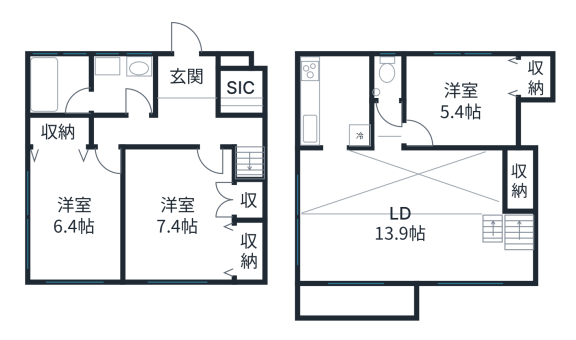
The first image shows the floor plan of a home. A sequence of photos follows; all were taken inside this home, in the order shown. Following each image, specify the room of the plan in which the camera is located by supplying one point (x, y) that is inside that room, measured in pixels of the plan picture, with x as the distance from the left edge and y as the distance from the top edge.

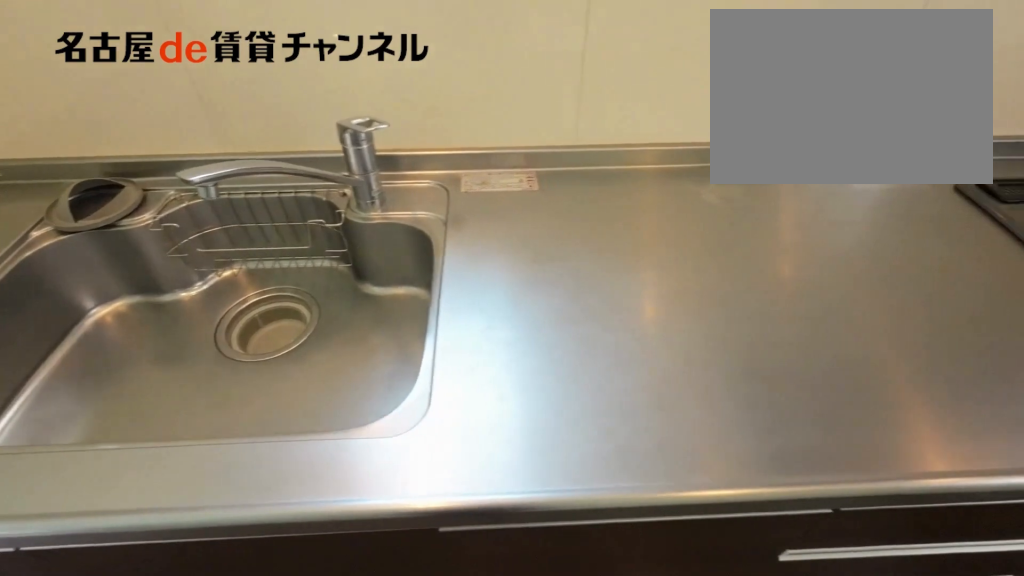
(334, 101)
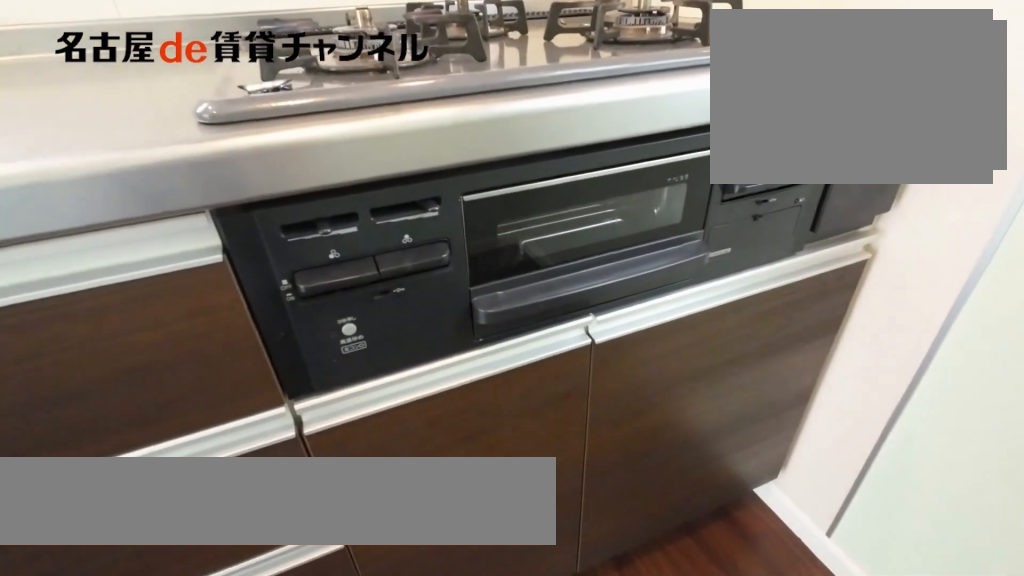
(334, 101)
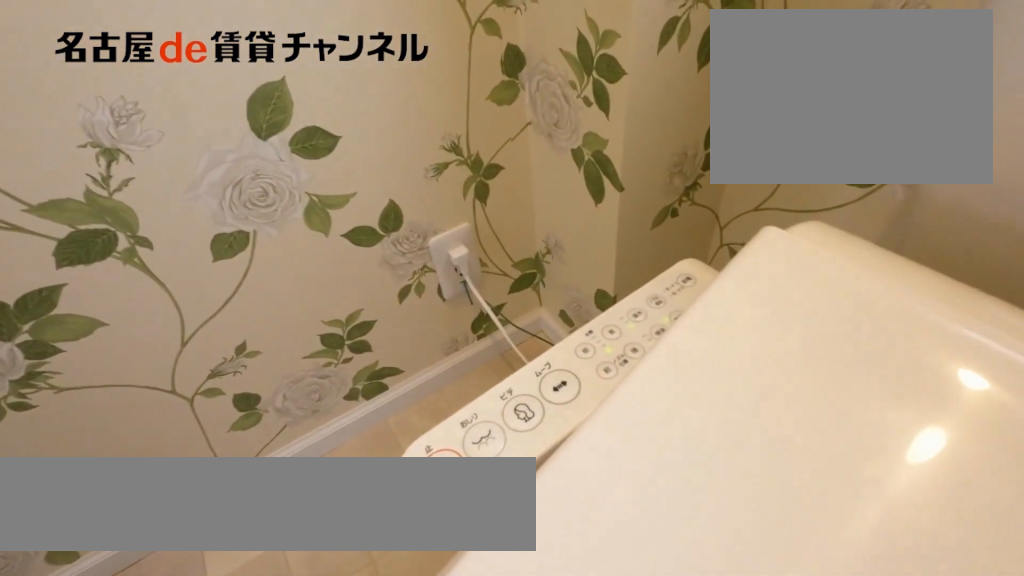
(387, 79)
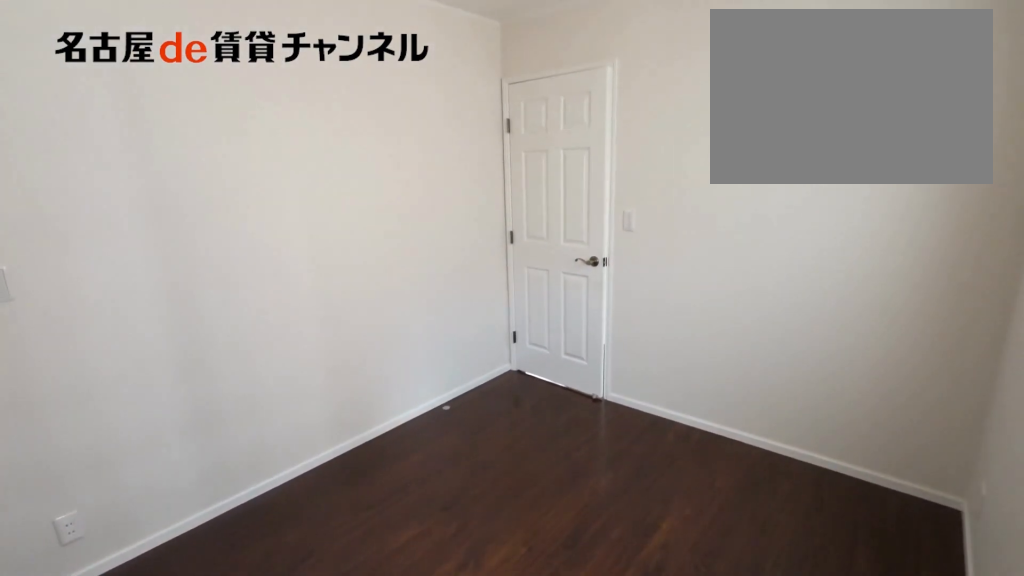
(470, 98)
